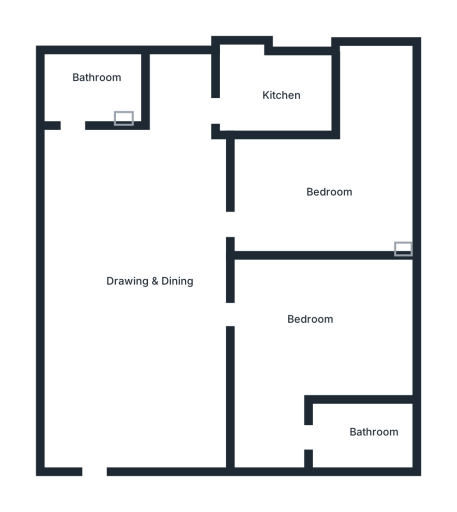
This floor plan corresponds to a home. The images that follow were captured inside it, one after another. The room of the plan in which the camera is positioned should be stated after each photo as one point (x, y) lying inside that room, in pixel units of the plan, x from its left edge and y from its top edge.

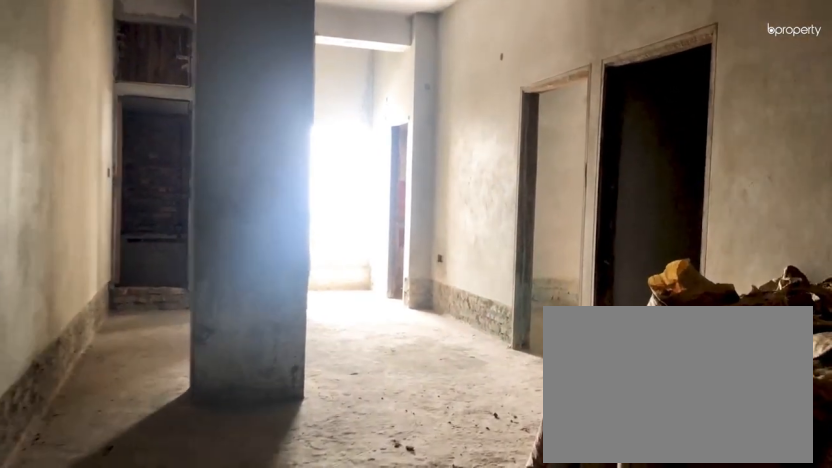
(91, 396)
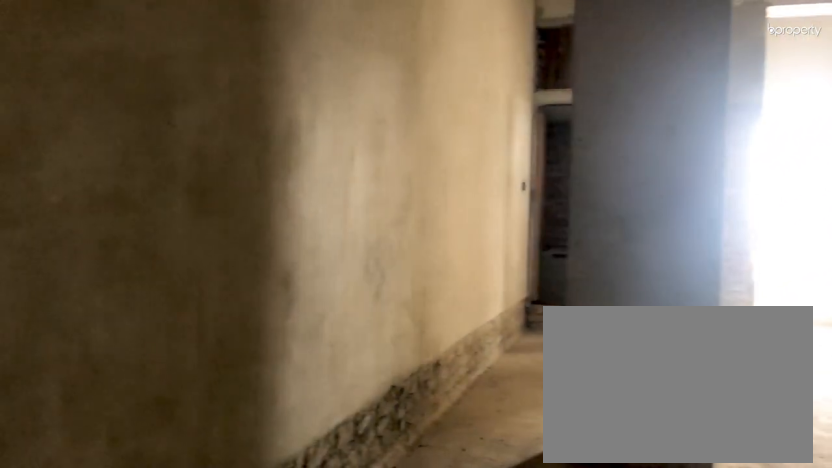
(108, 277)
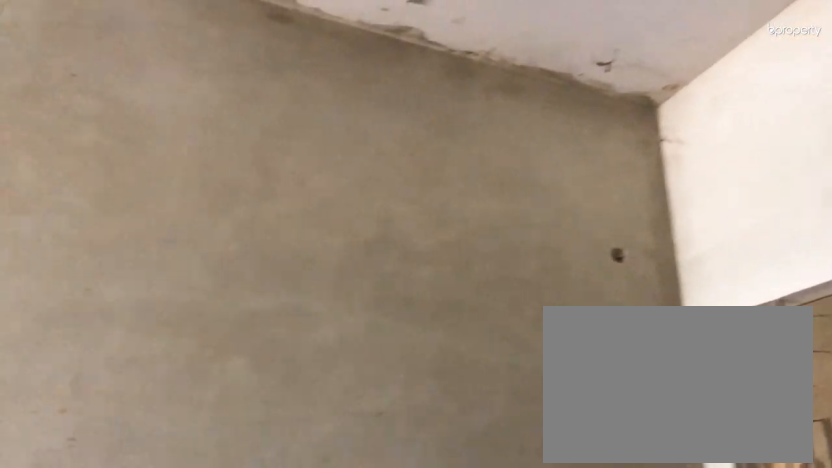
(108, 277)
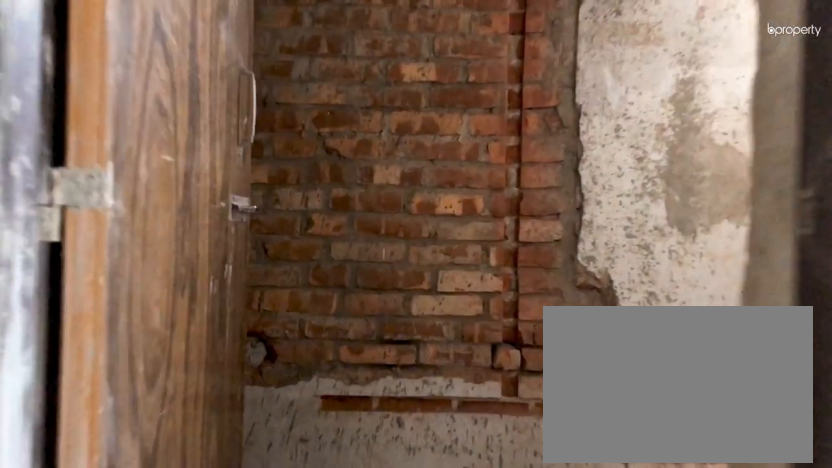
(87, 88)
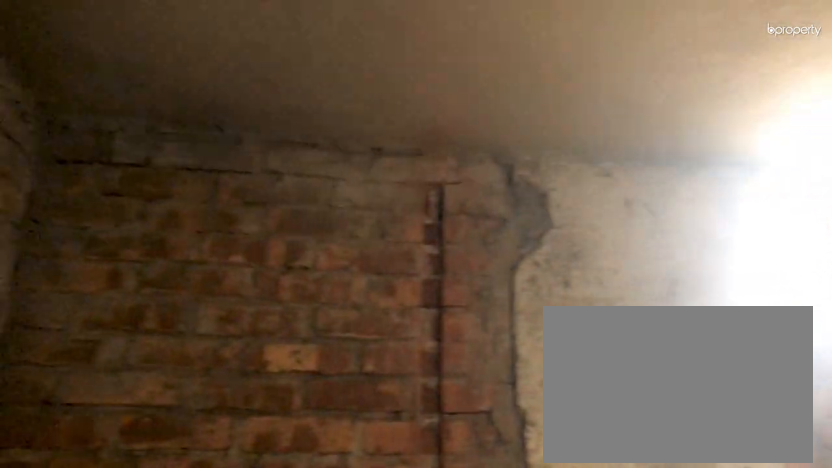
(87, 88)
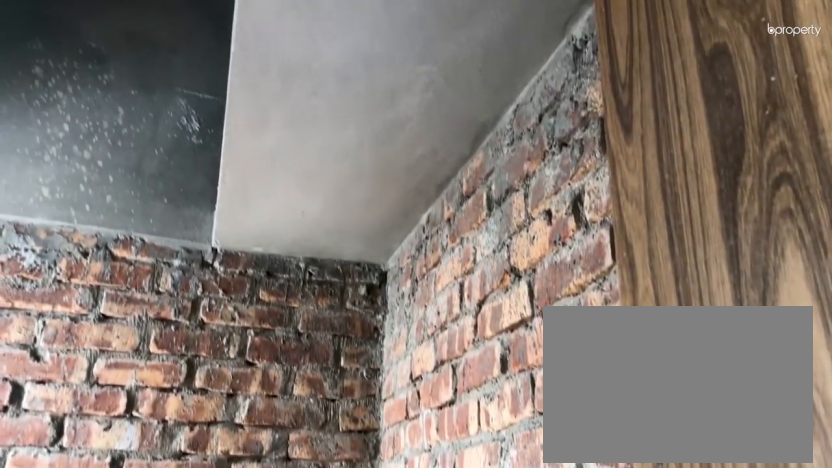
(276, 95)
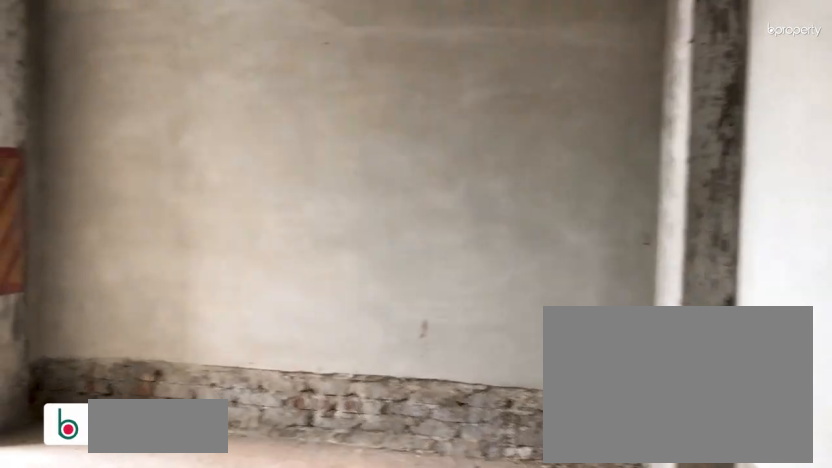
(339, 197)
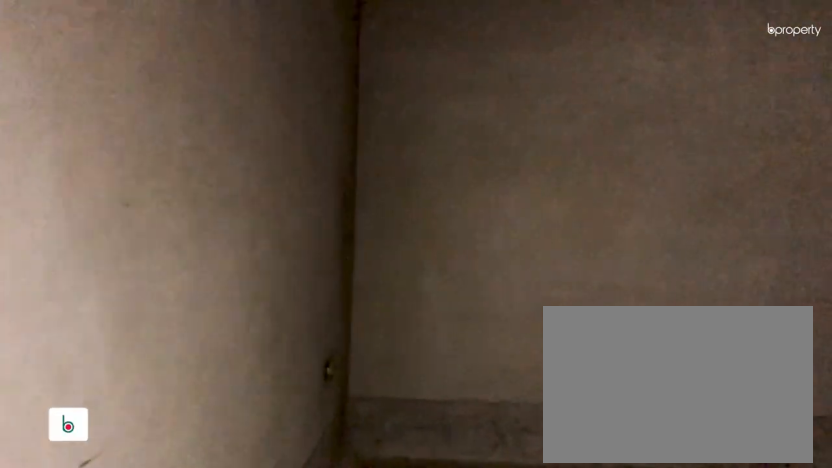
(297, 322)
